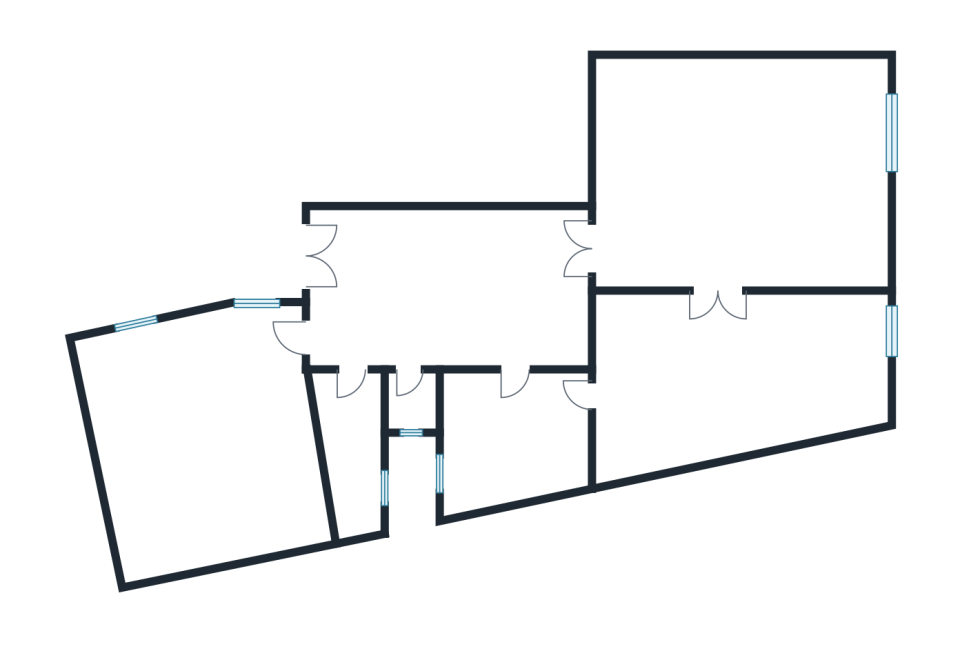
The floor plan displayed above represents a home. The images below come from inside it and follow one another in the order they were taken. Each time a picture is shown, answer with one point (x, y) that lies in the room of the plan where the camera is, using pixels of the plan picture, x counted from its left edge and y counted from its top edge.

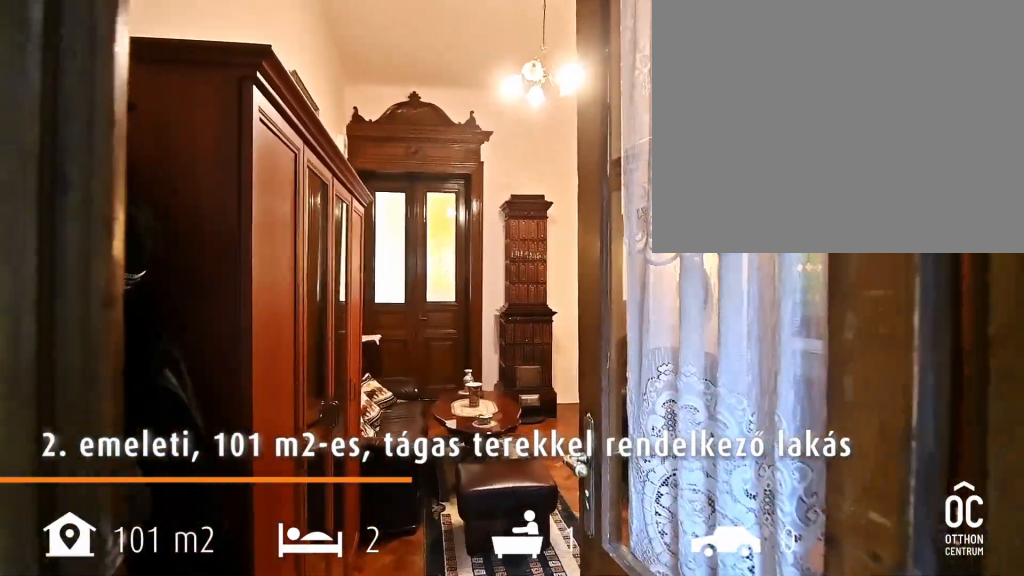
(450, 288)
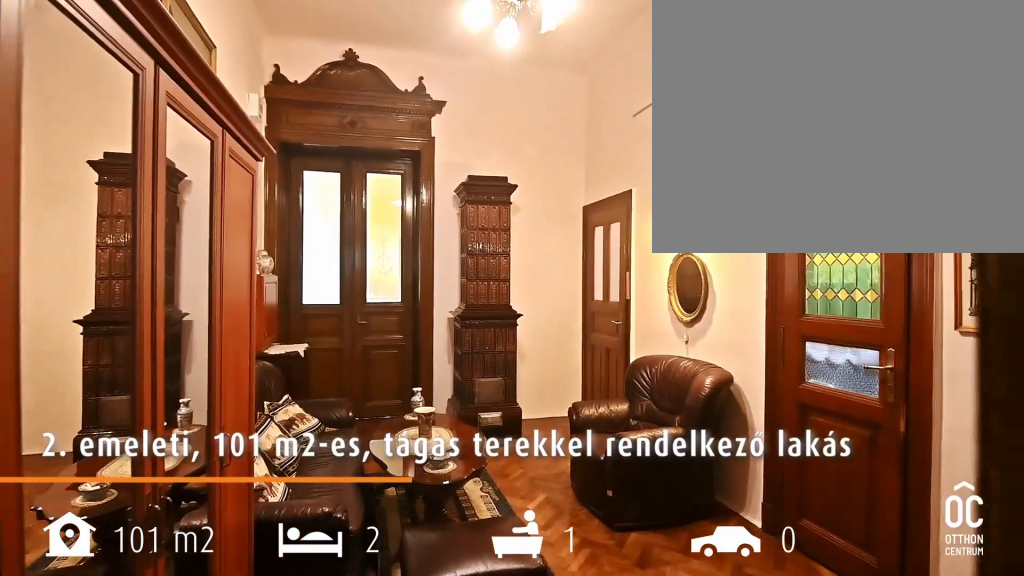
(450, 288)
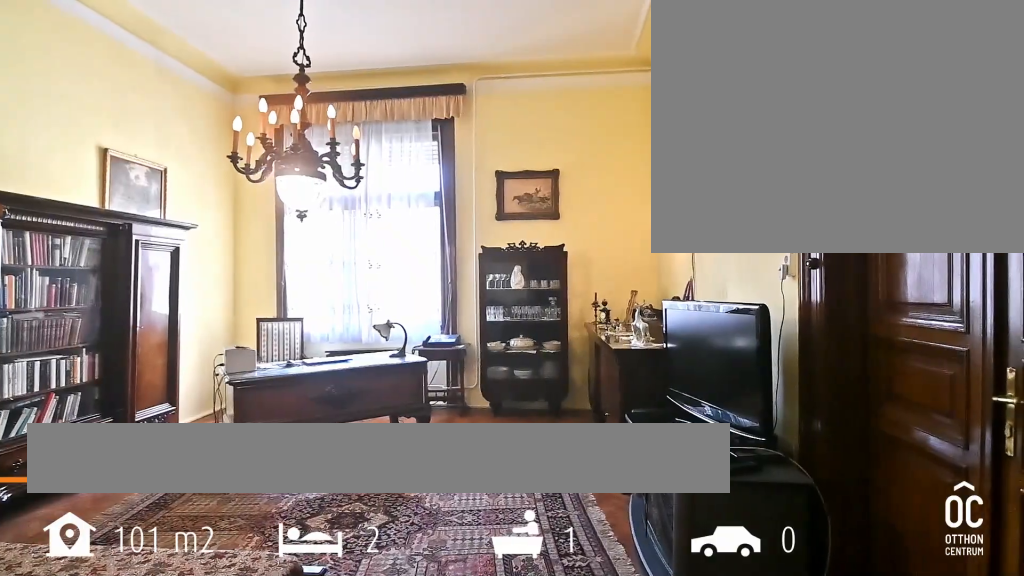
(741, 173)
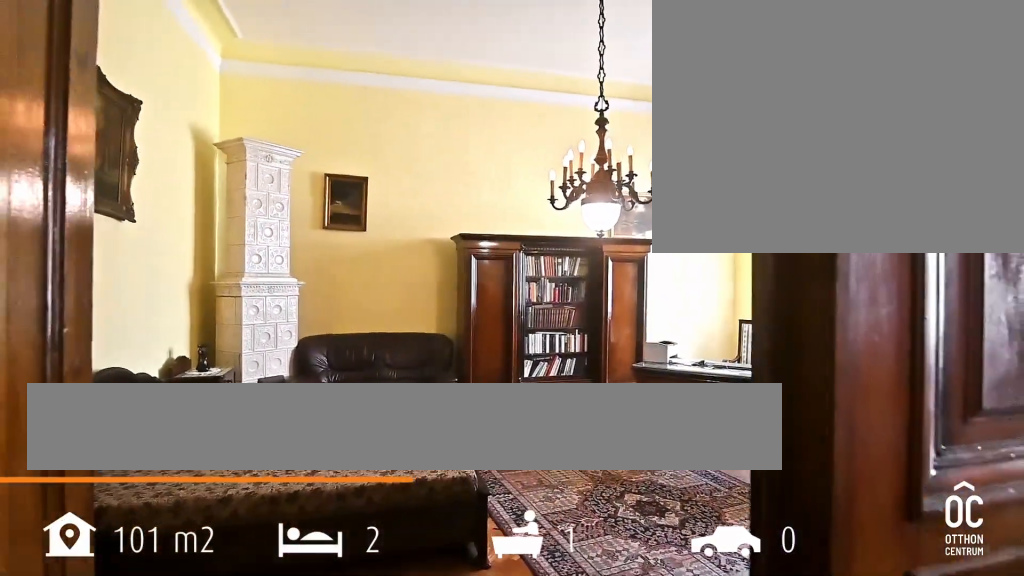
(741, 173)
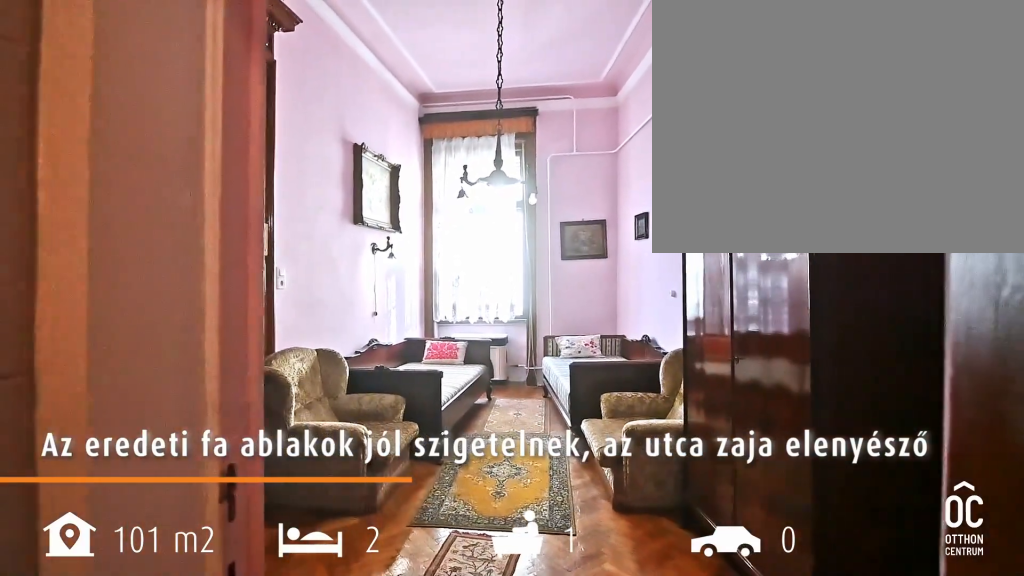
(733, 370)
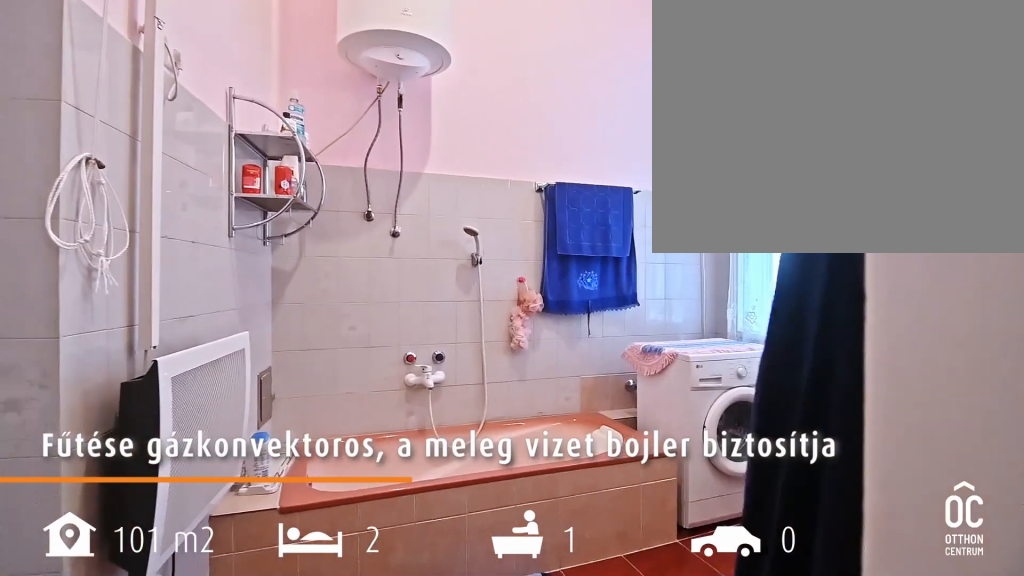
(506, 433)
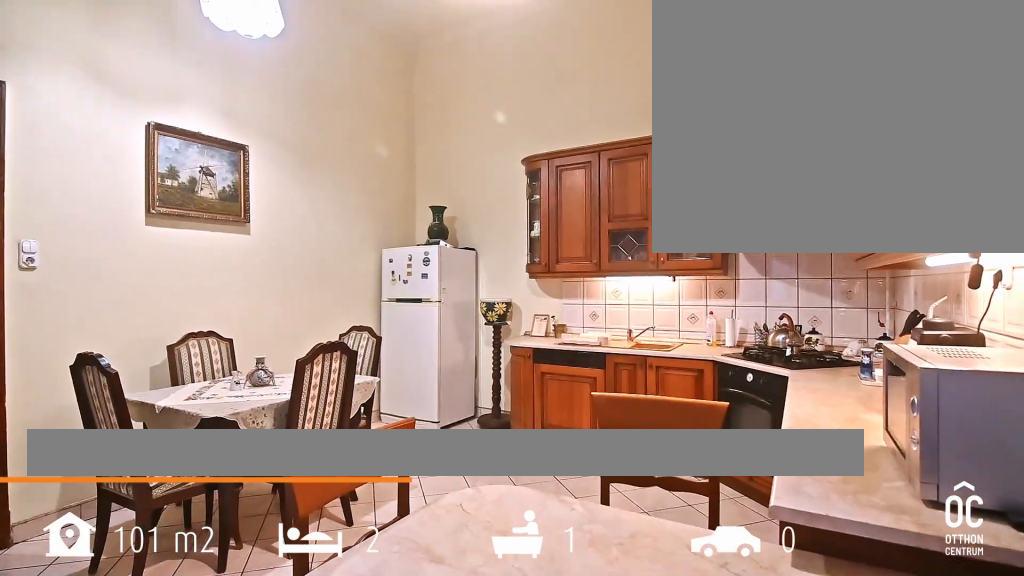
(205, 442)
